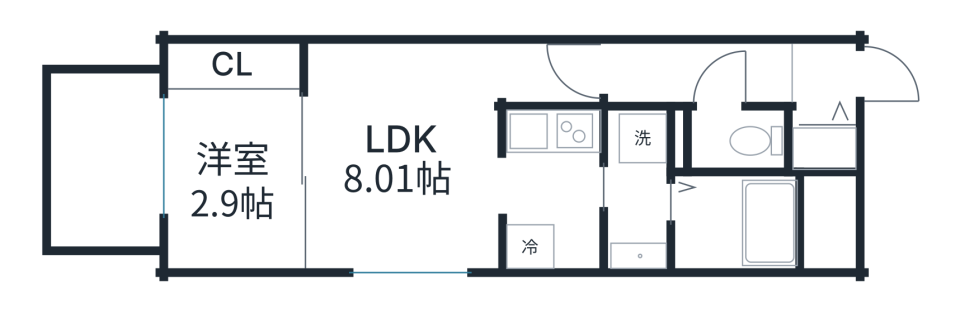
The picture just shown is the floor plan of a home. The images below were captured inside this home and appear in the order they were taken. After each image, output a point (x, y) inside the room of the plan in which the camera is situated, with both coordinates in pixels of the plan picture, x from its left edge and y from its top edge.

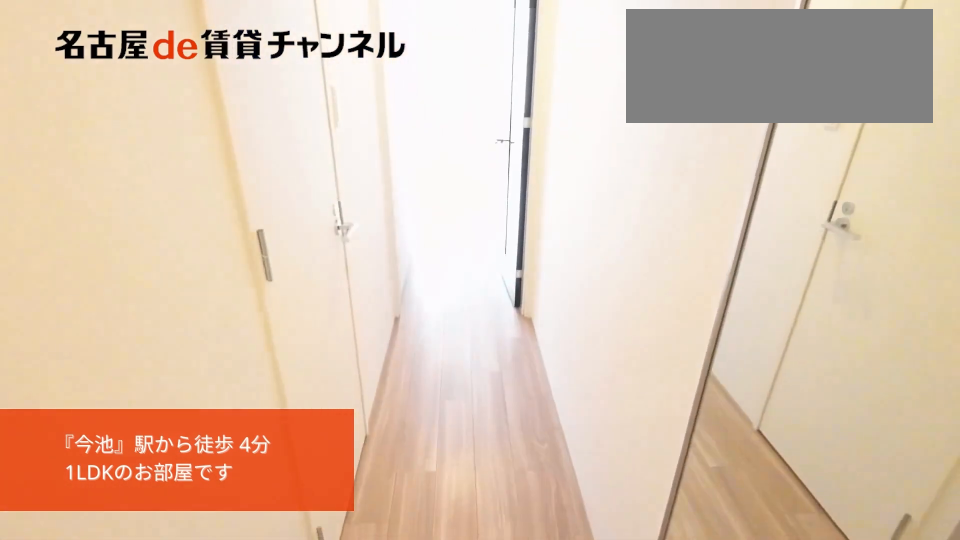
(824, 82)
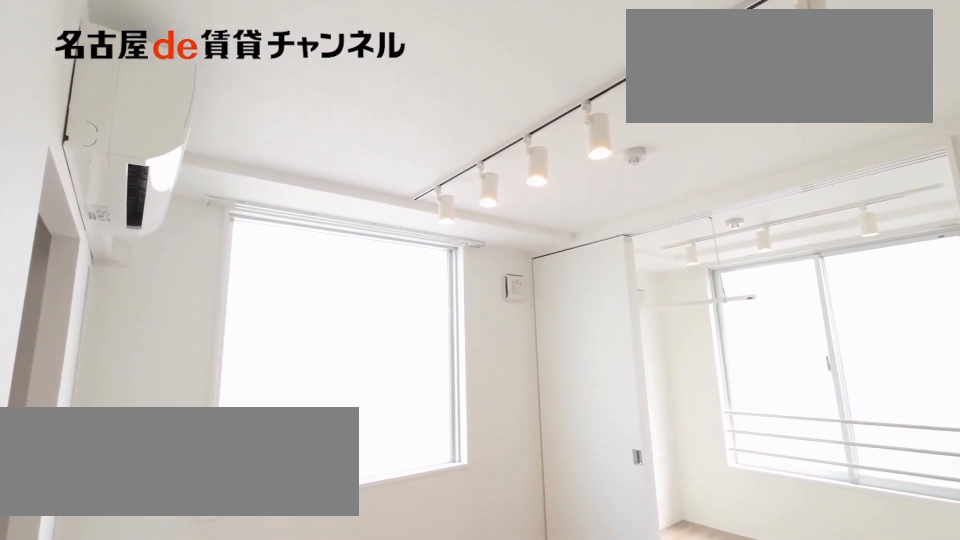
(418, 144)
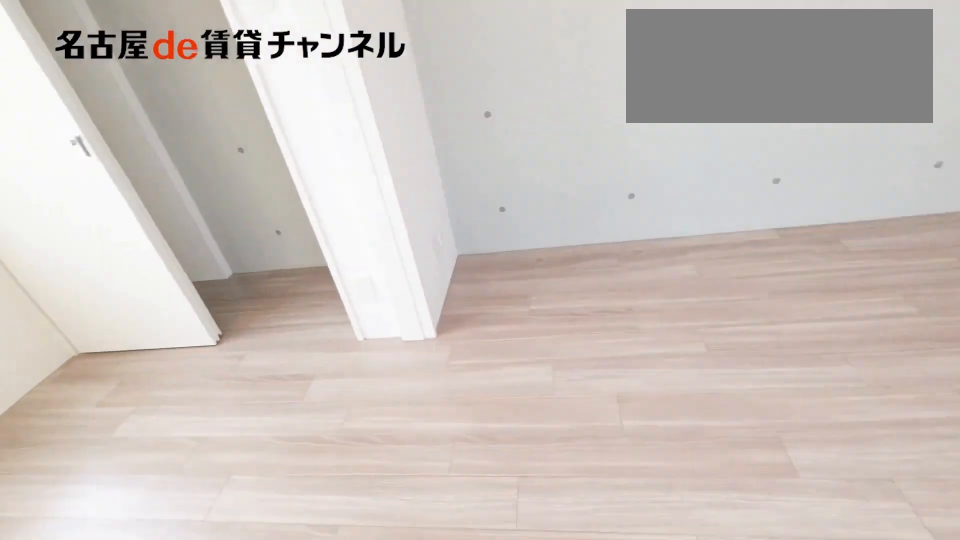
(418, 144)
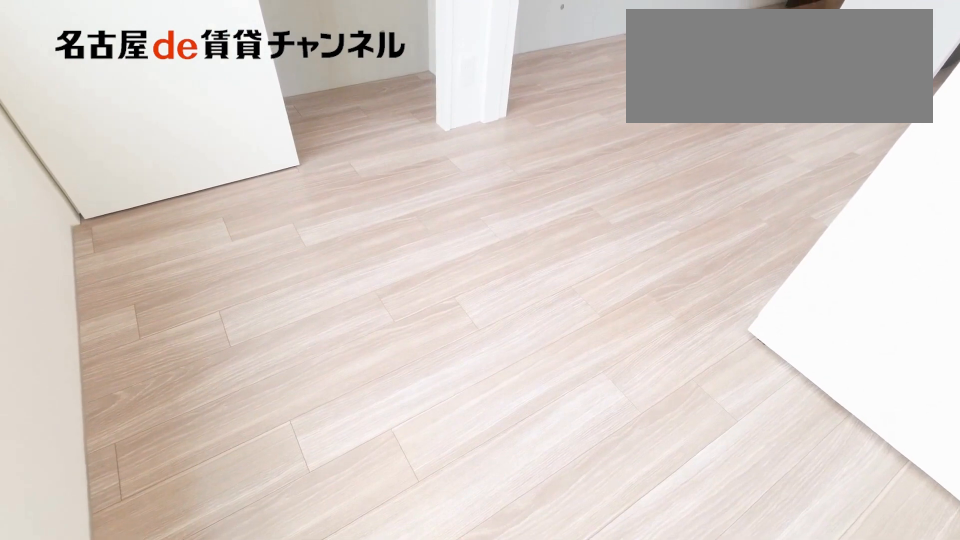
(231, 181)
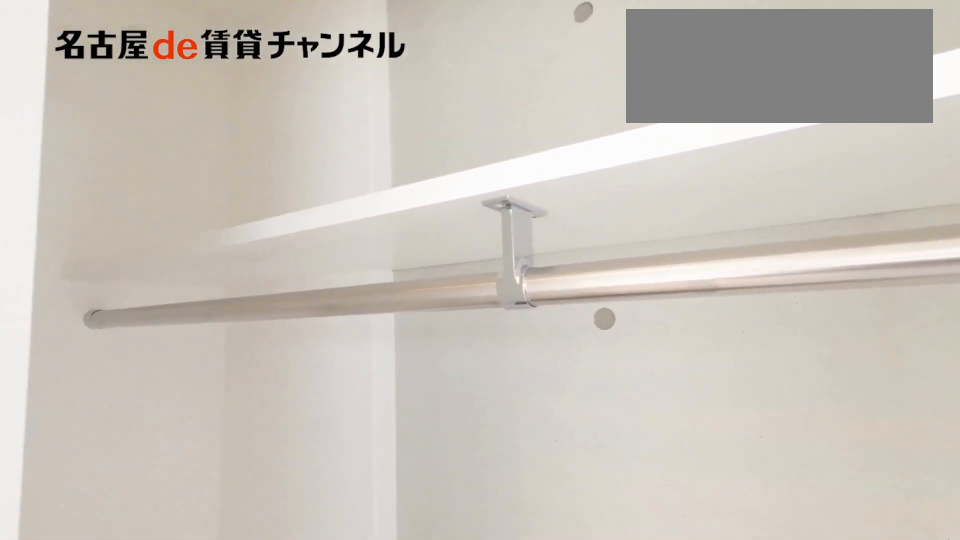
(231, 67)
